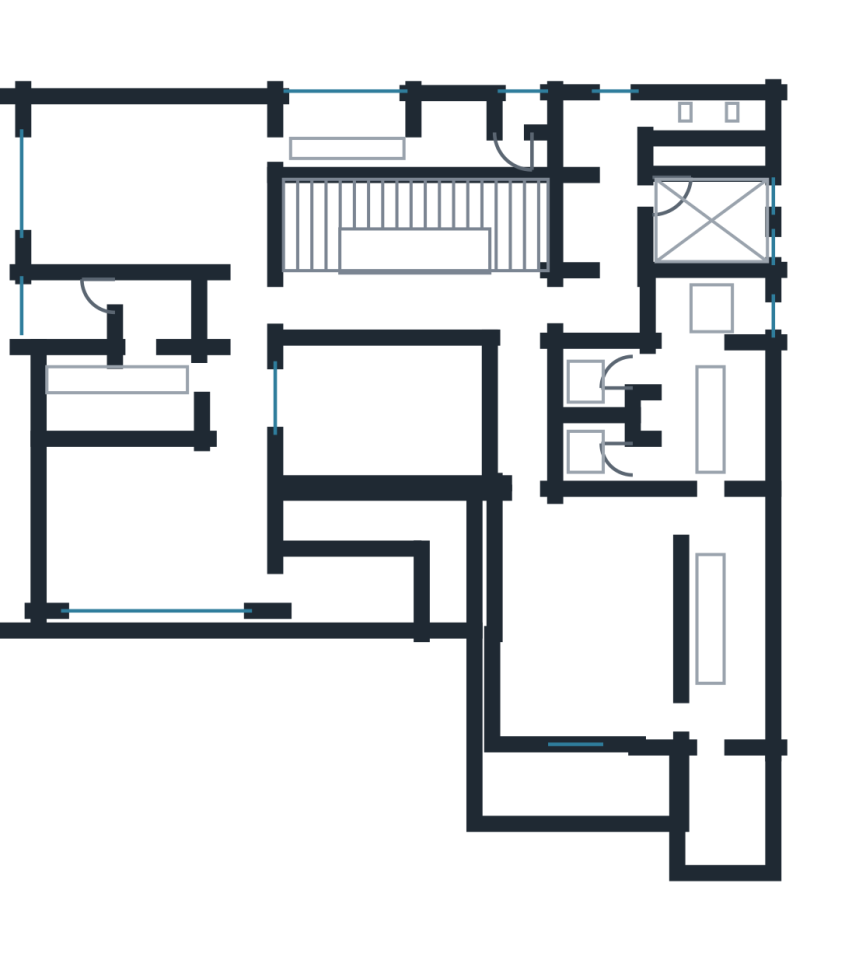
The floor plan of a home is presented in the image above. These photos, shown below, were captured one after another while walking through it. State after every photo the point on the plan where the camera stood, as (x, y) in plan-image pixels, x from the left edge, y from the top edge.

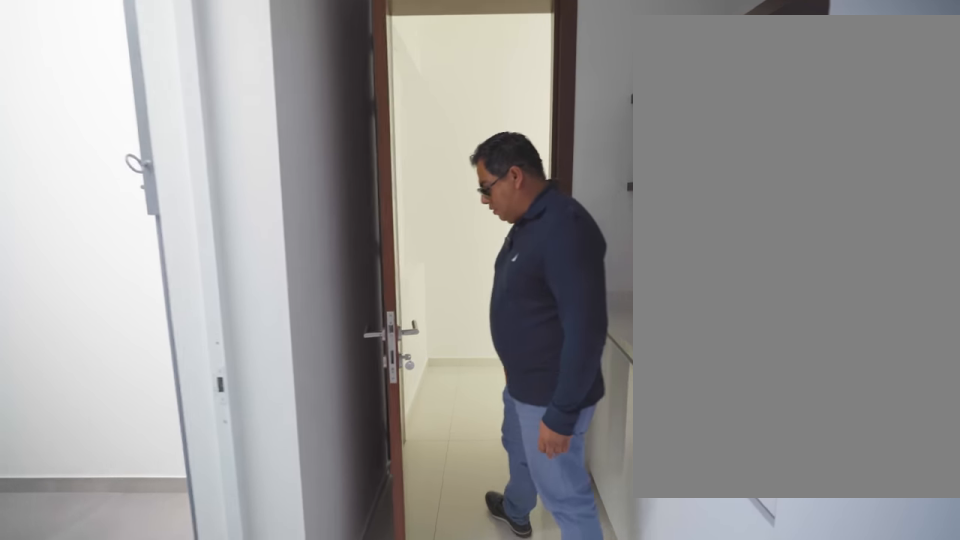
(615, 187)
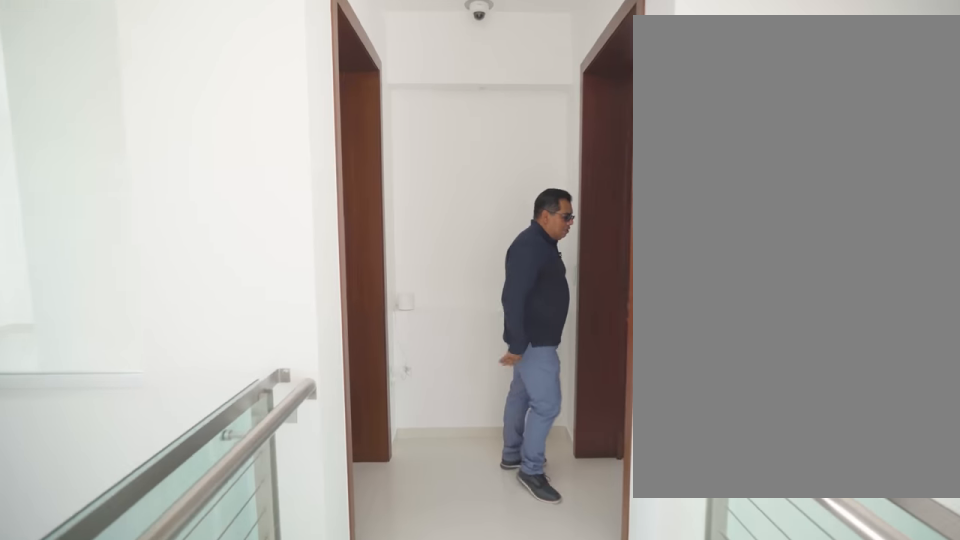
(246, 308)
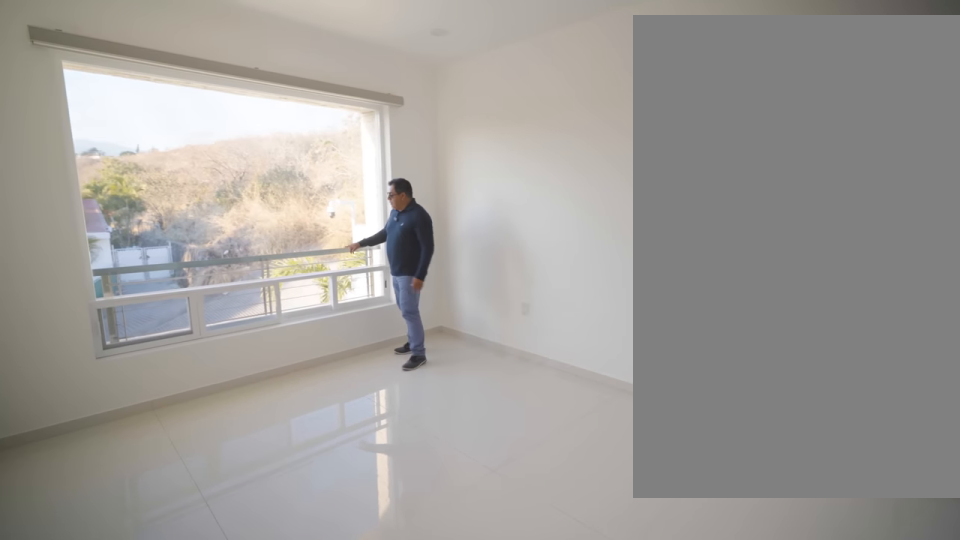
(211, 211)
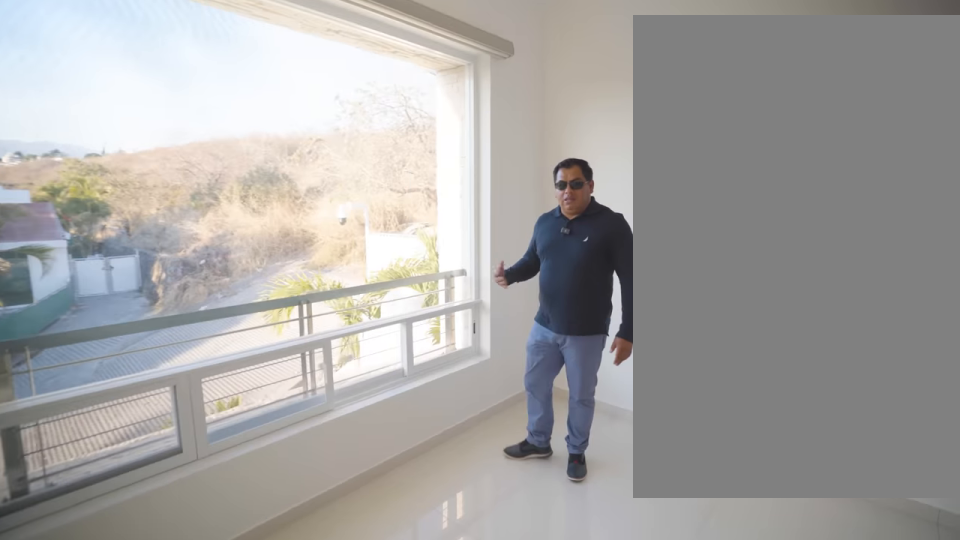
(78, 197)
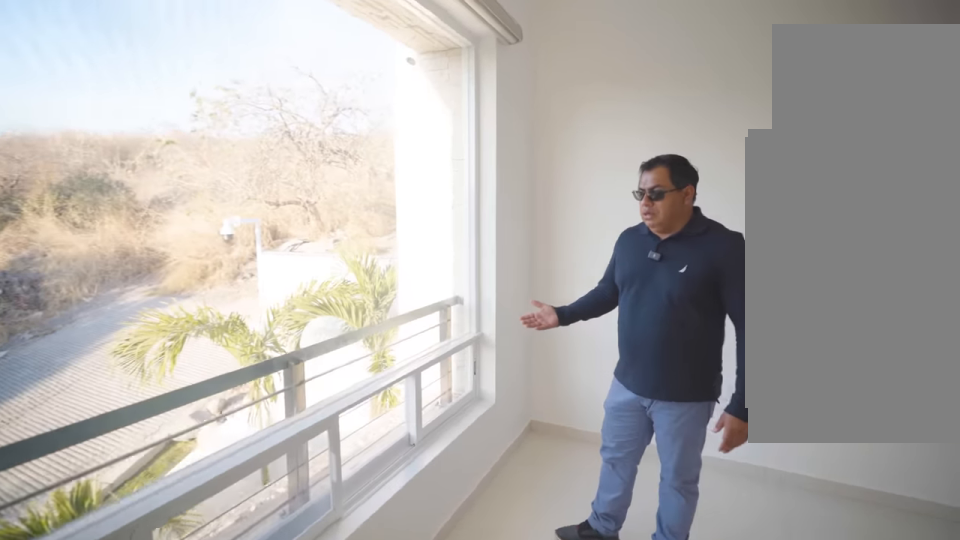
(78, 197)
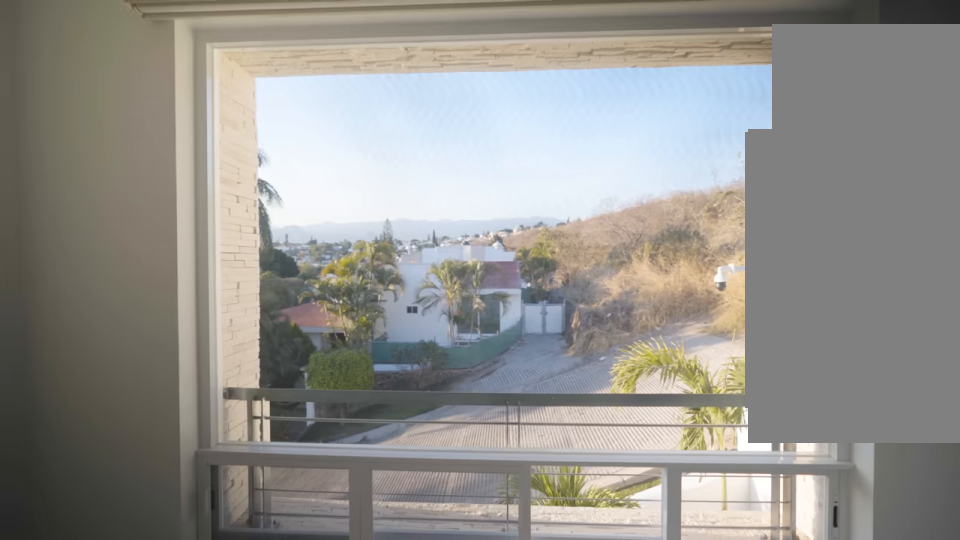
(192, 158)
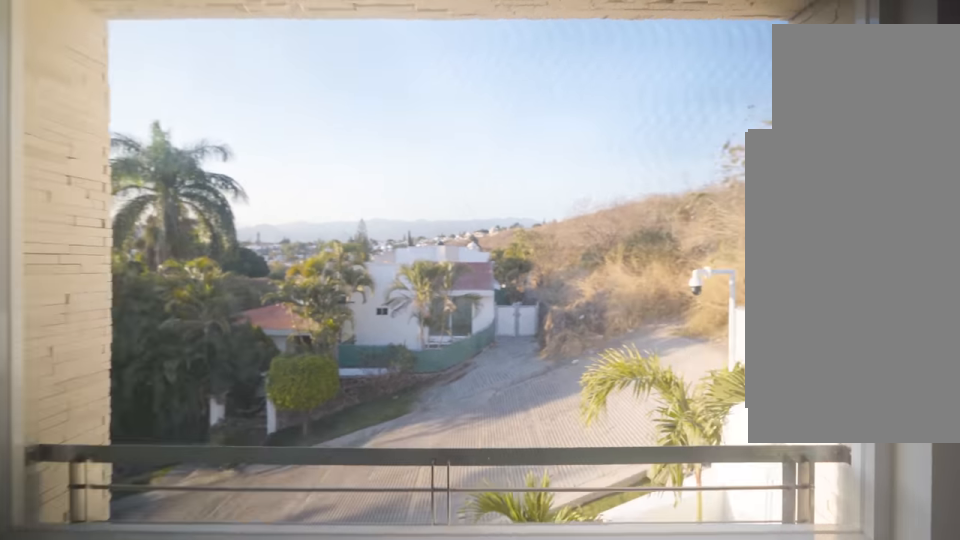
(134, 205)
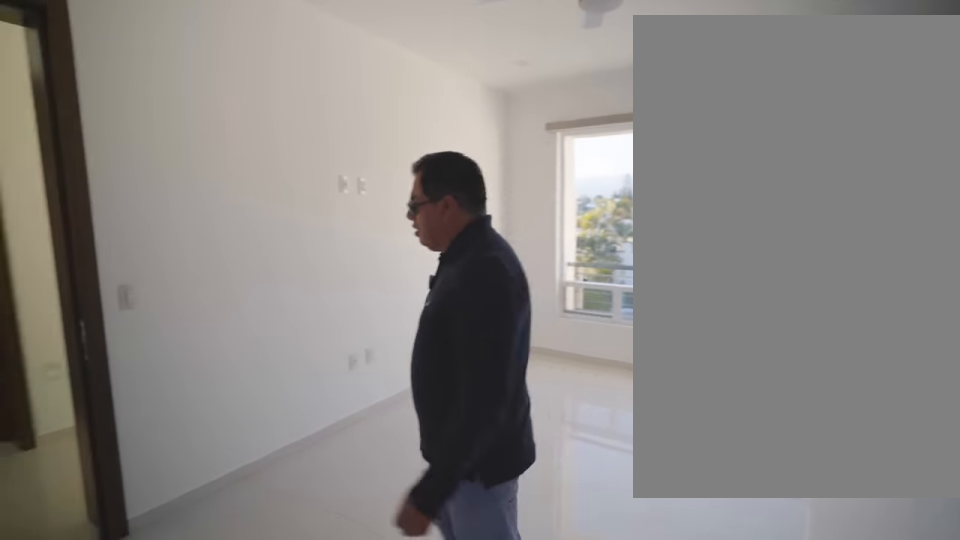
(237, 187)
